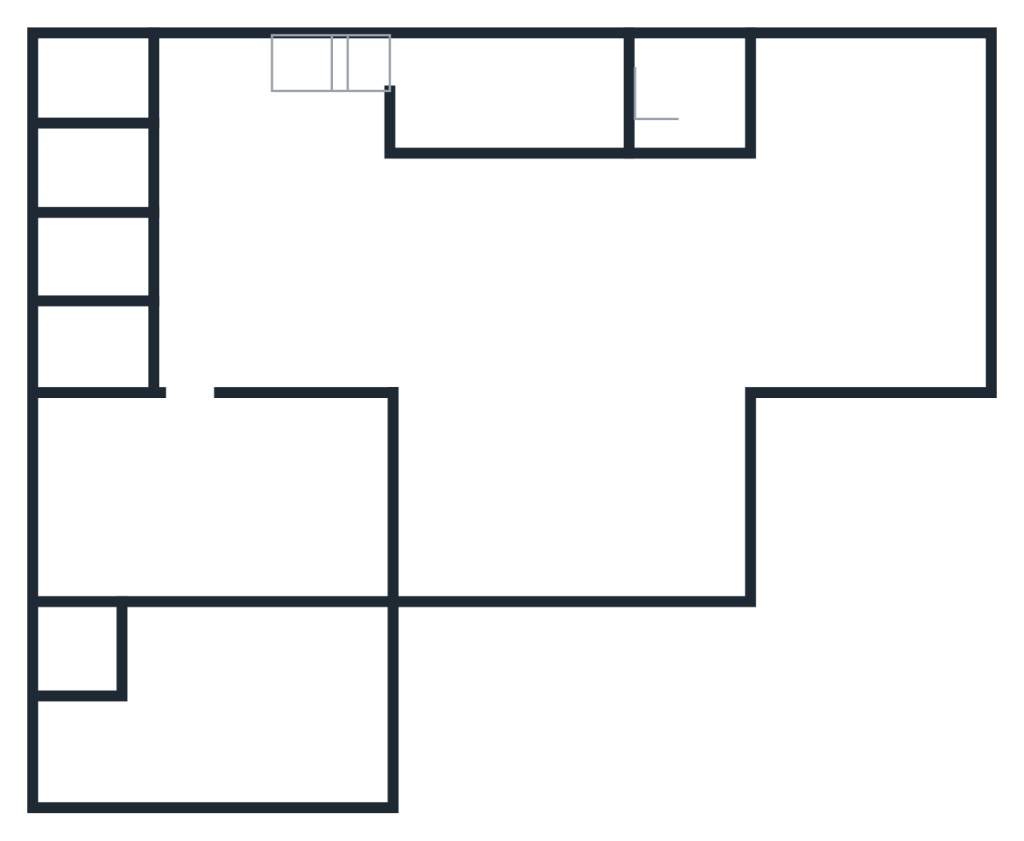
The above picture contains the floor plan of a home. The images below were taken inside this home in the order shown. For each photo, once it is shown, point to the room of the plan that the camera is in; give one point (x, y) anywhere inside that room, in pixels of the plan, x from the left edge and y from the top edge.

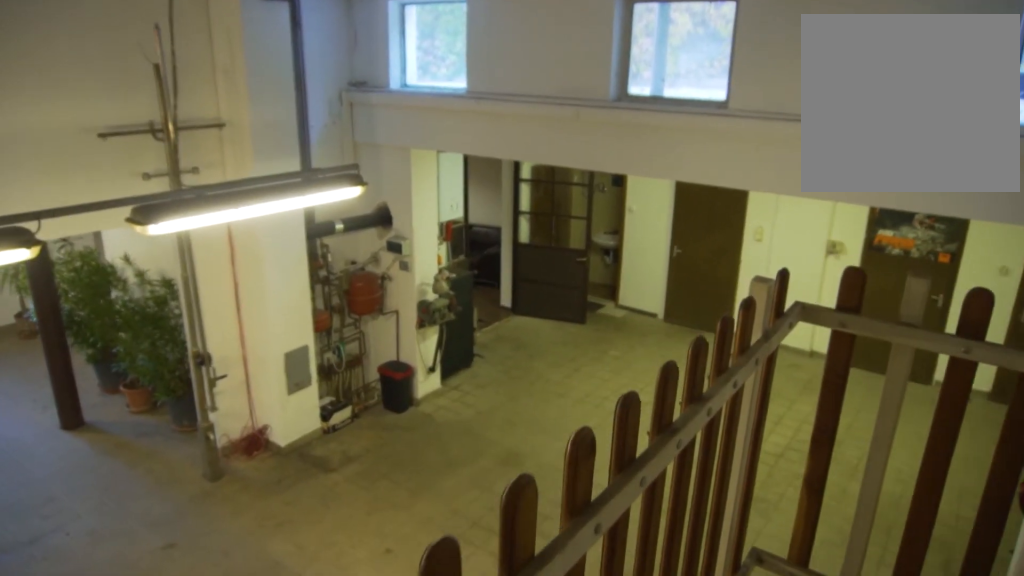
(520, 90)
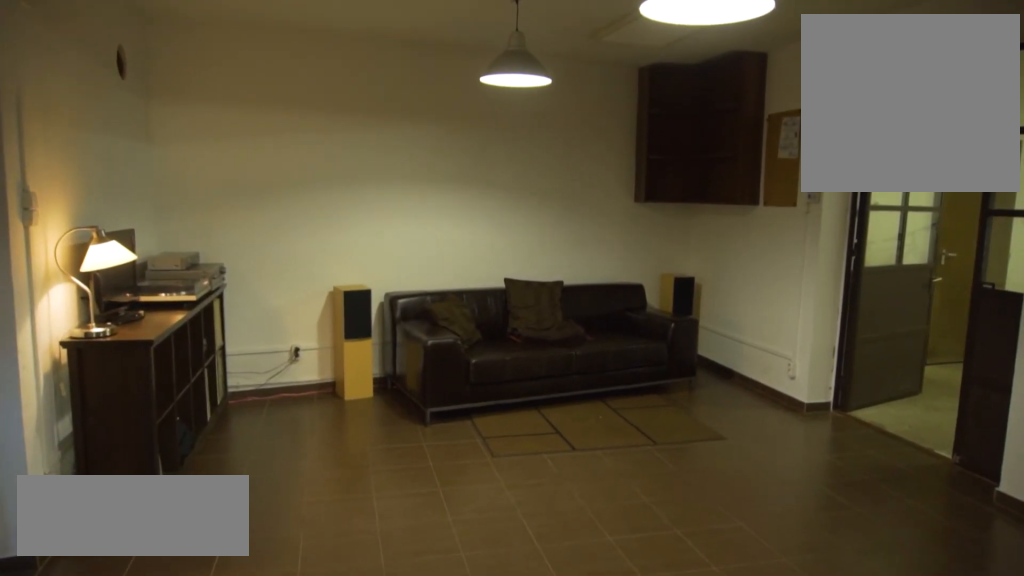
(221, 478)
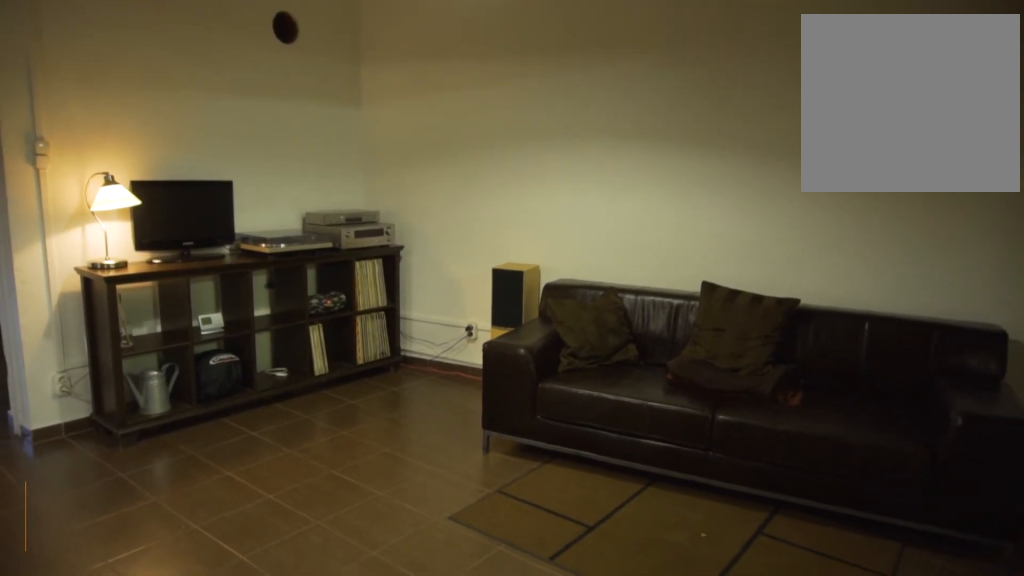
(221, 479)
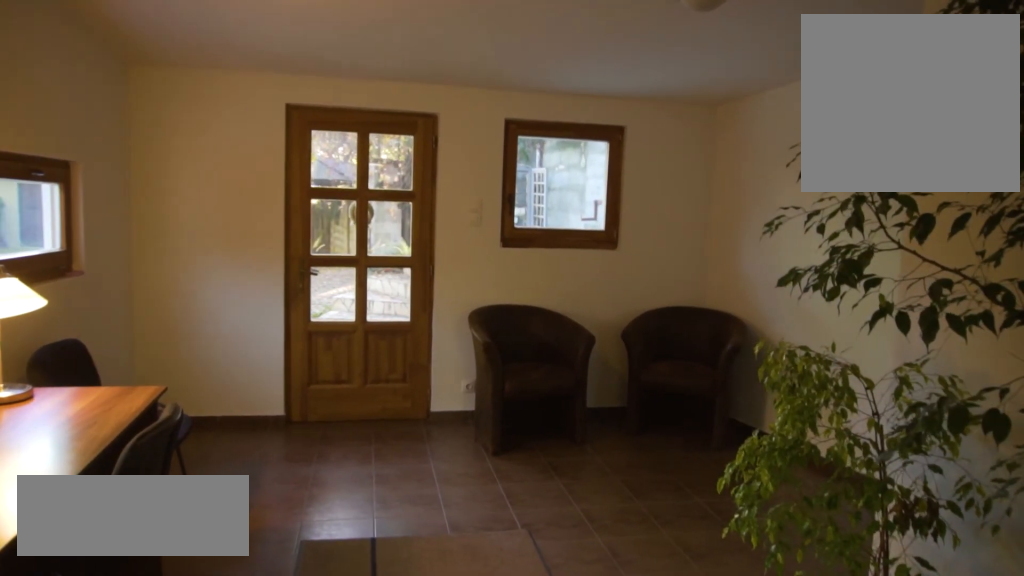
(215, 708)
